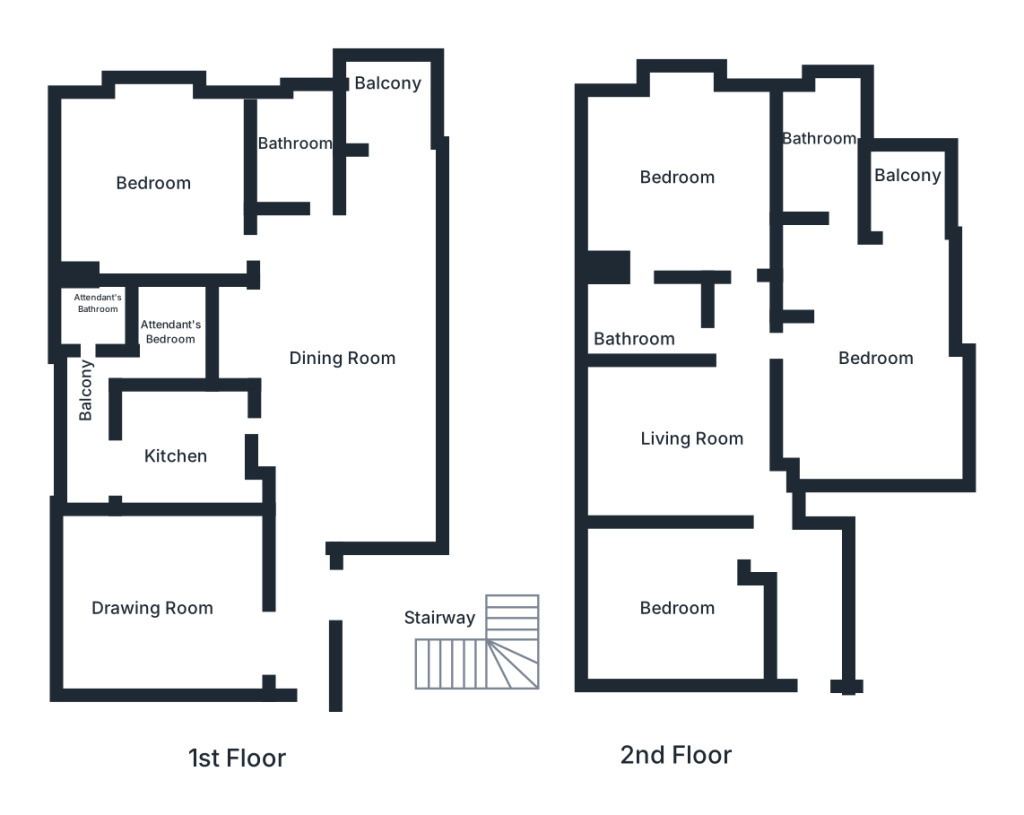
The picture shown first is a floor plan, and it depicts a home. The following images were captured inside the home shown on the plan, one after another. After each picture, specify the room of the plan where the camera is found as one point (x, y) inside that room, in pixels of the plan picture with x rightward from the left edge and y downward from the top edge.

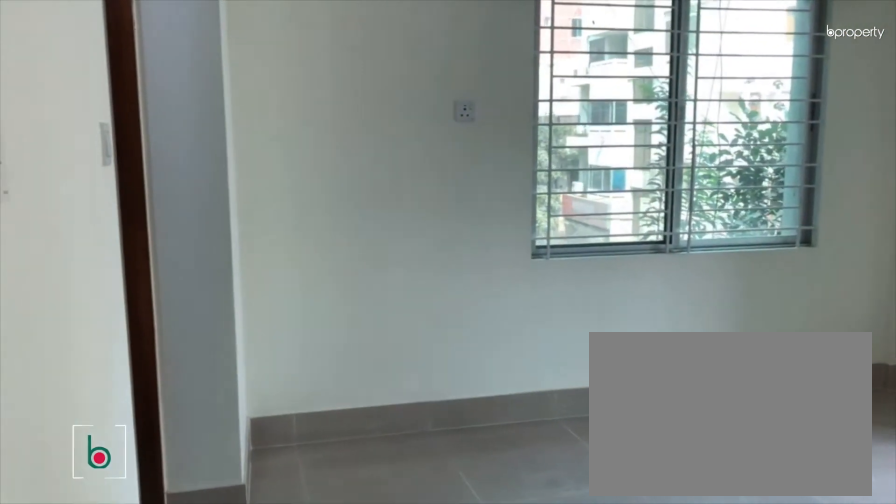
(662, 166)
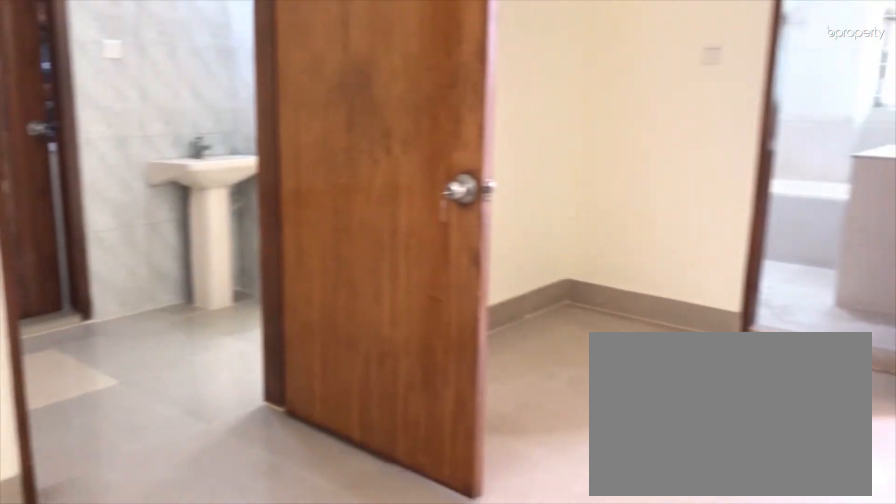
(874, 382)
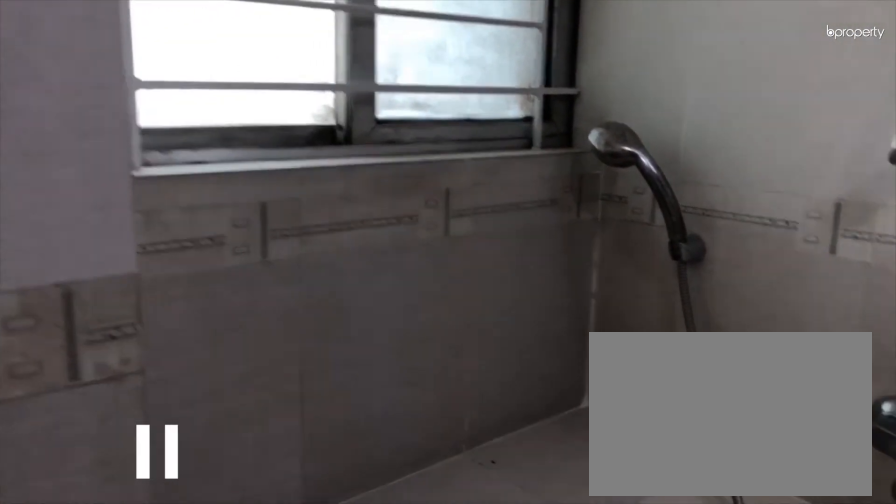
(815, 150)
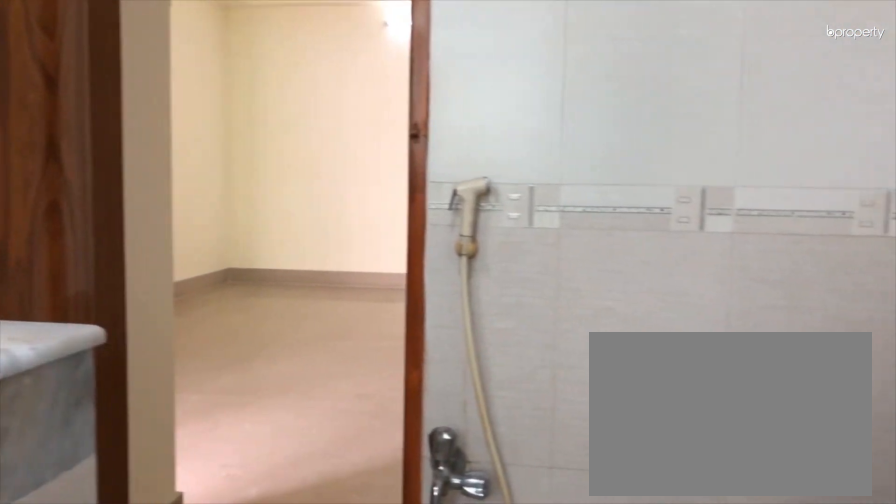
(815, 150)
